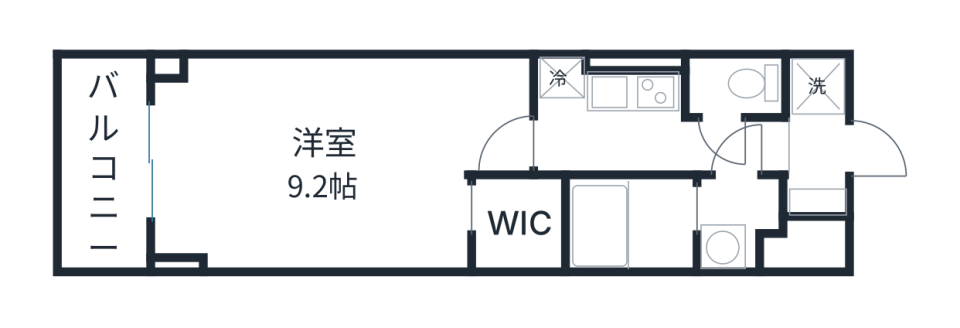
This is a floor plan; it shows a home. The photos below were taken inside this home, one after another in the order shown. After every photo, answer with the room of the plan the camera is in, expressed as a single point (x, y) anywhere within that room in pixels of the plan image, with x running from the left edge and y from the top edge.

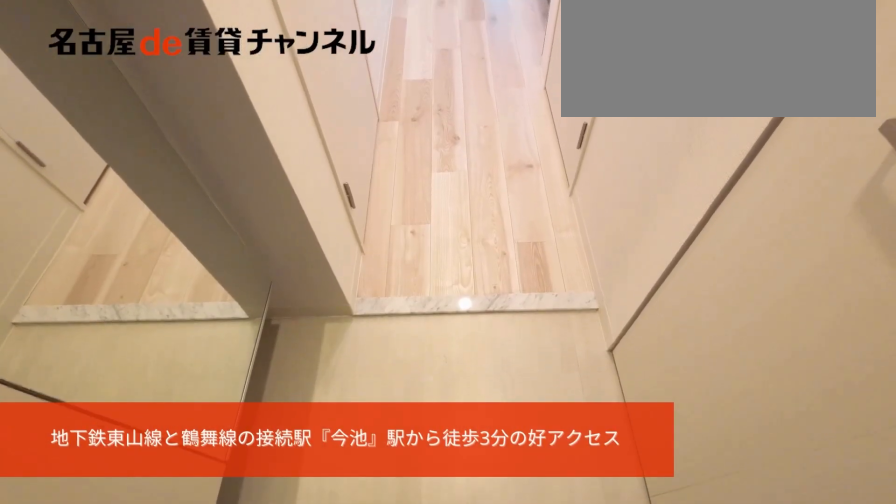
(817, 155)
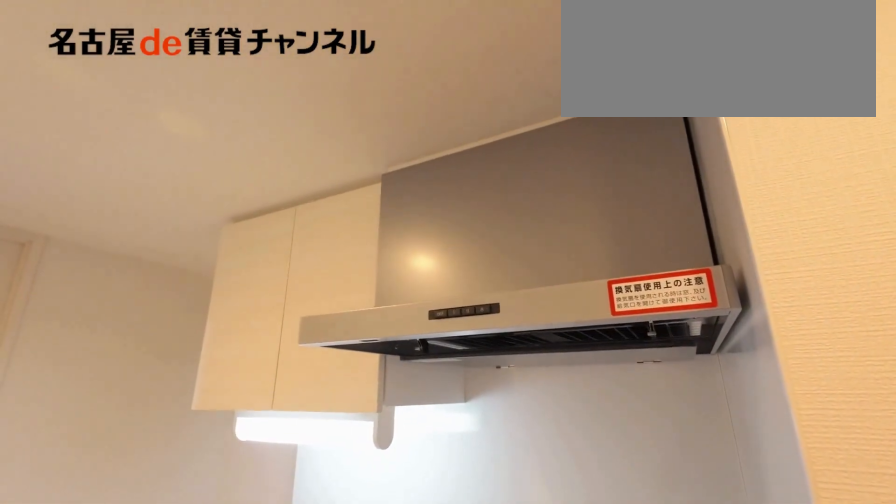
(631, 92)
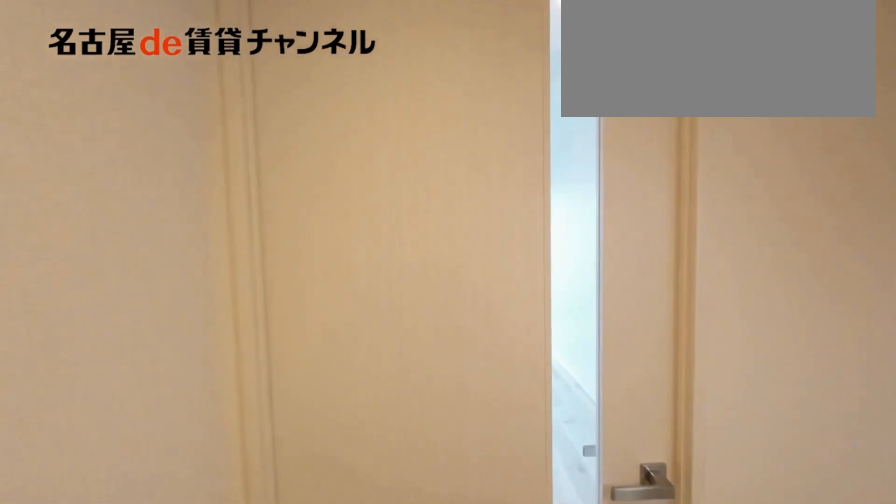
(631, 92)
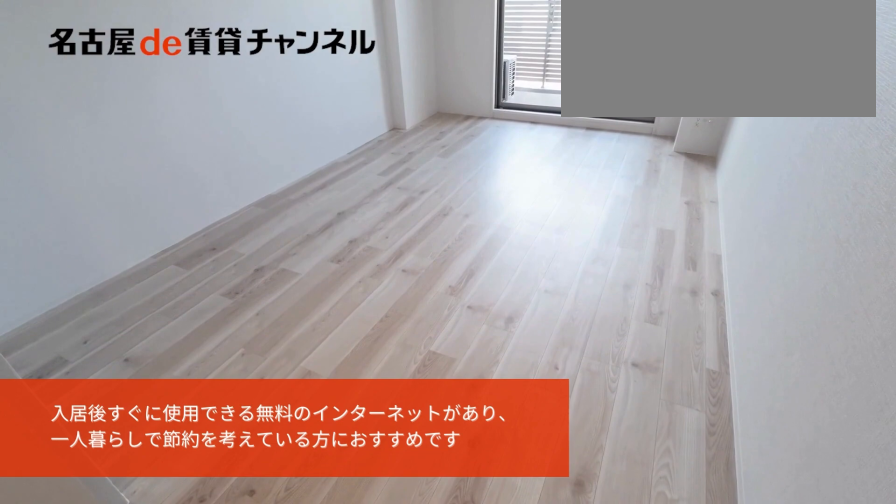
(331, 158)
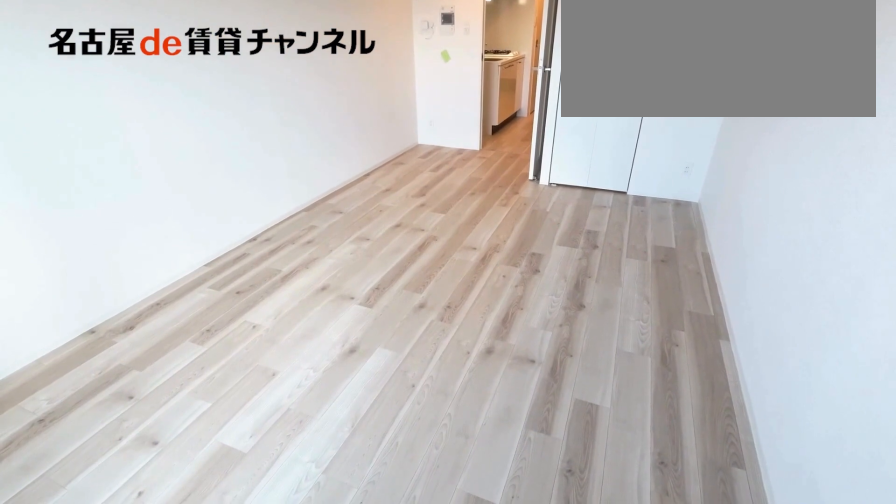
(331, 158)
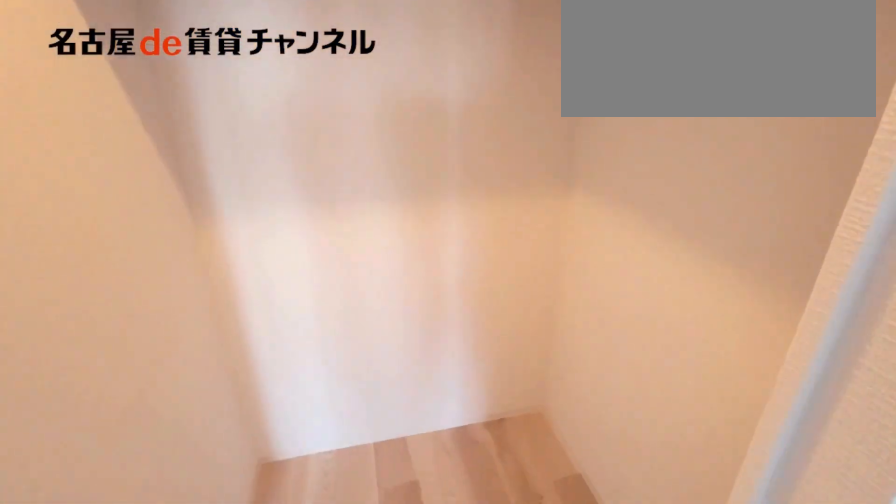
(518, 225)
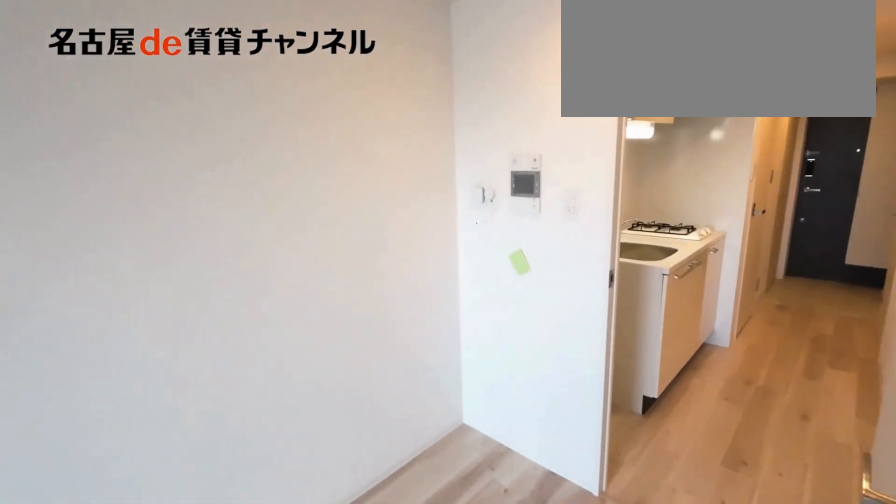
(332, 158)
